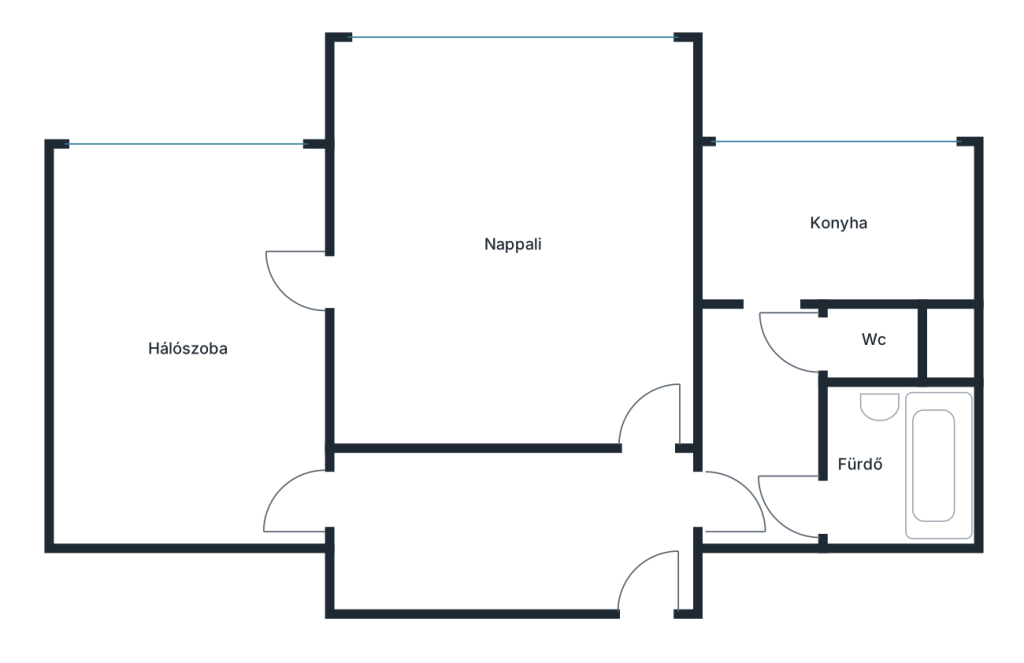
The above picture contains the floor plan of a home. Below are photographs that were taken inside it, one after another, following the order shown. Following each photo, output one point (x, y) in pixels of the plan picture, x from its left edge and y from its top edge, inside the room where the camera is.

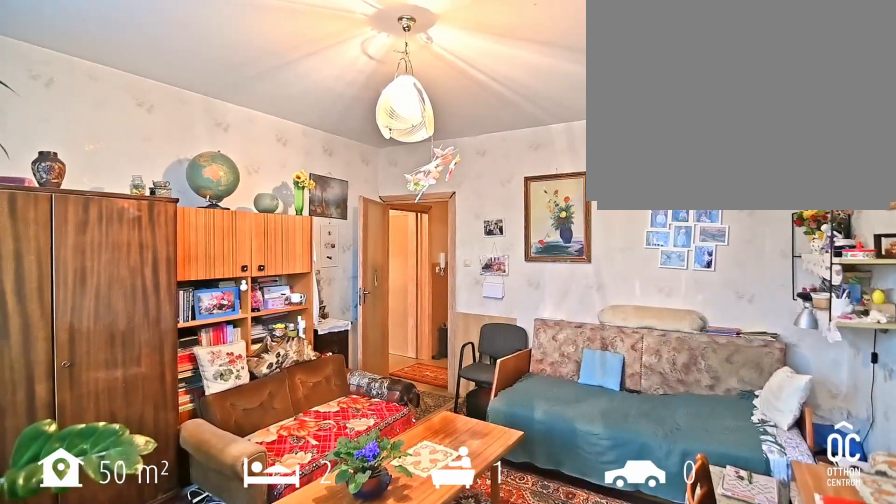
(513, 246)
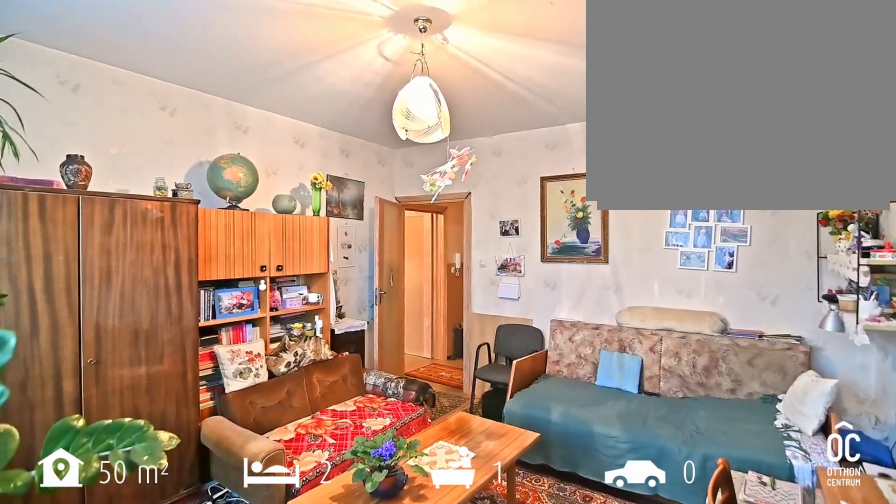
(513, 246)
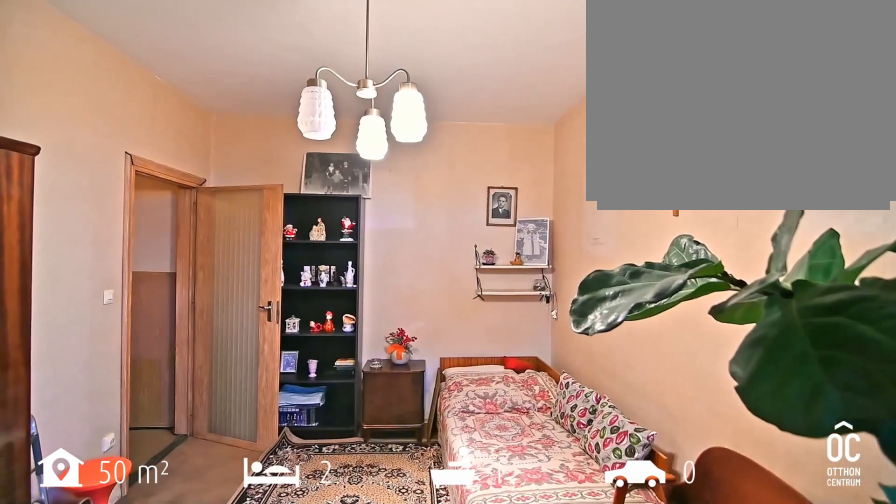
(190, 354)
